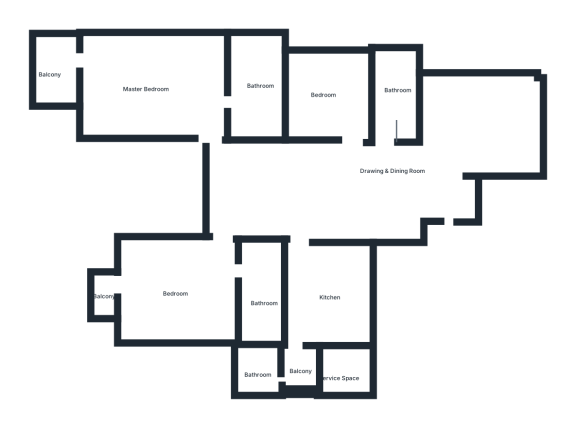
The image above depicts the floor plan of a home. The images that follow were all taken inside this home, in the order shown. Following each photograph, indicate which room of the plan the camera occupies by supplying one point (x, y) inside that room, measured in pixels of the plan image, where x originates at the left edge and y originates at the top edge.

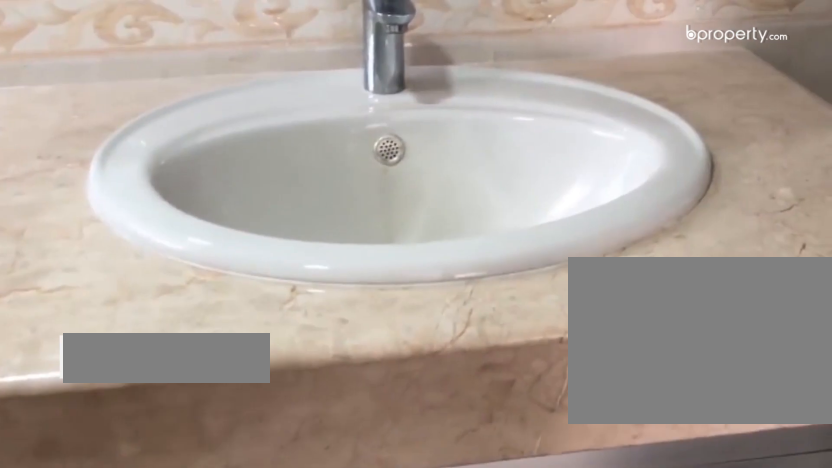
(259, 90)
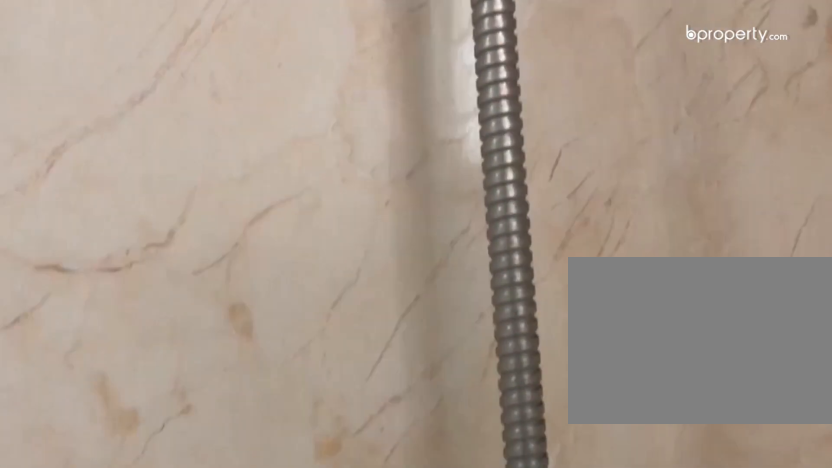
(255, 91)
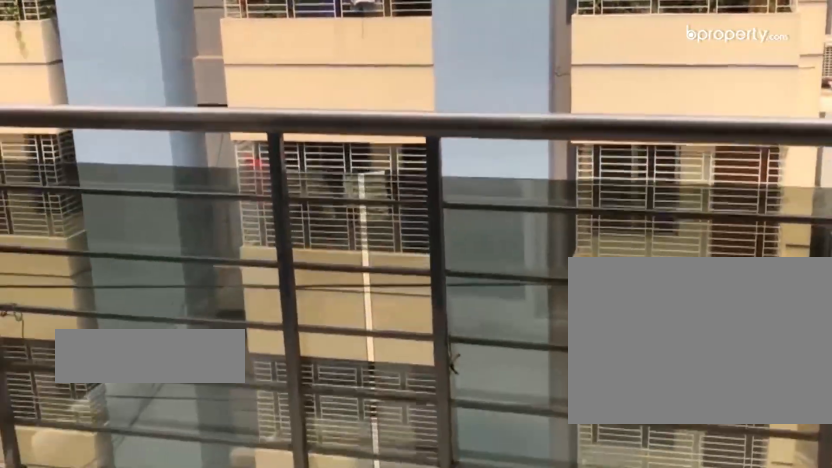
(61, 67)
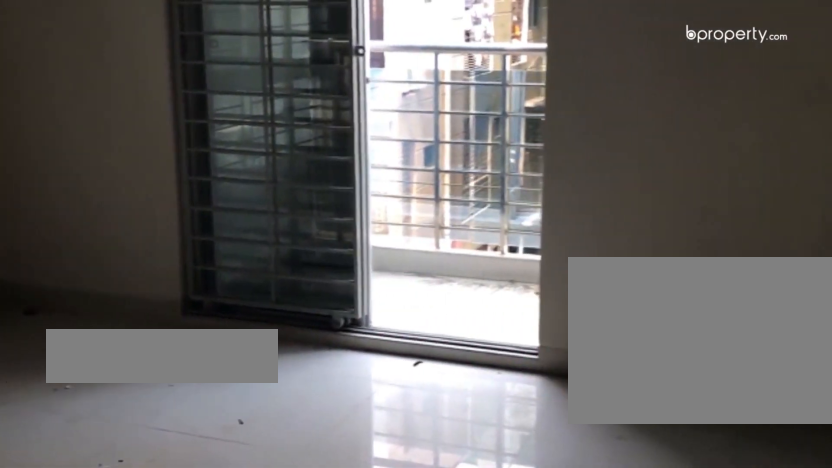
(190, 295)
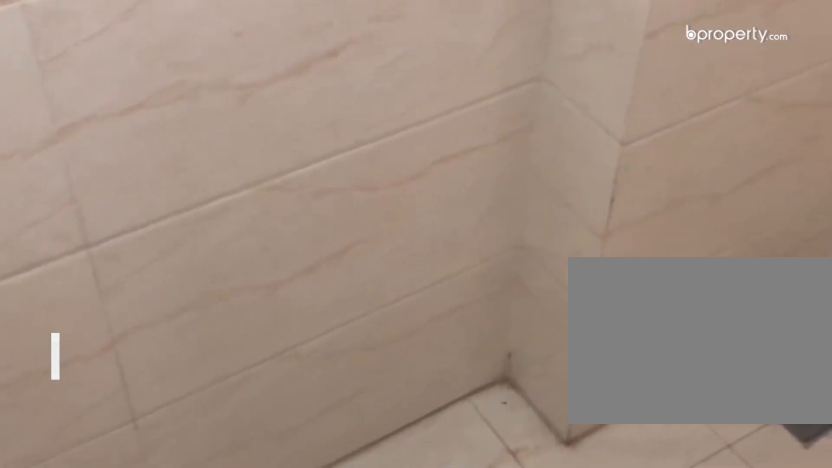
(260, 283)
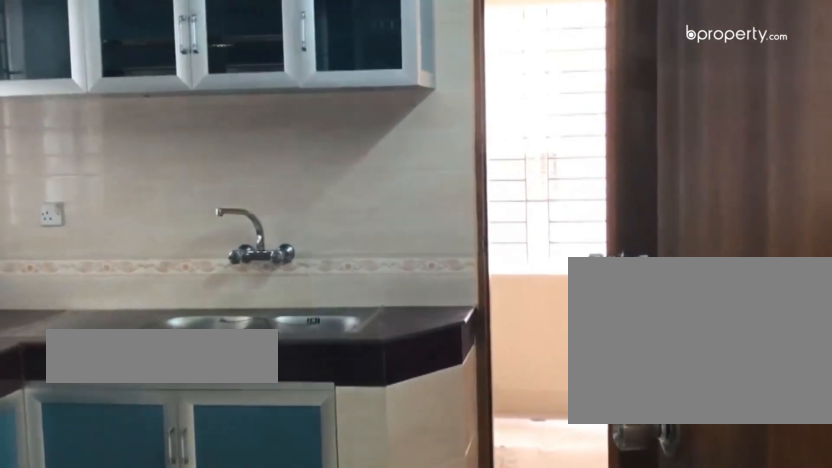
(326, 292)
